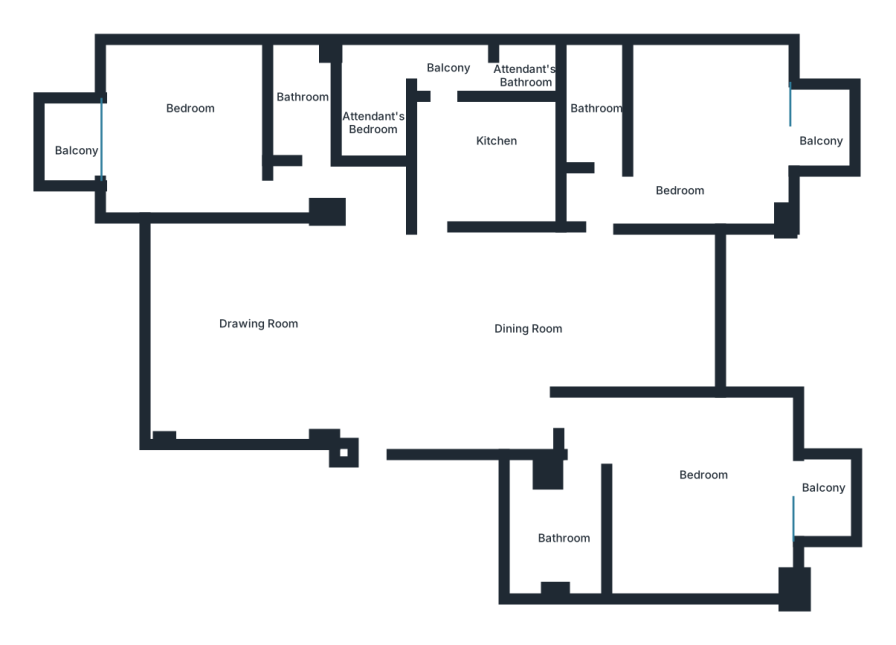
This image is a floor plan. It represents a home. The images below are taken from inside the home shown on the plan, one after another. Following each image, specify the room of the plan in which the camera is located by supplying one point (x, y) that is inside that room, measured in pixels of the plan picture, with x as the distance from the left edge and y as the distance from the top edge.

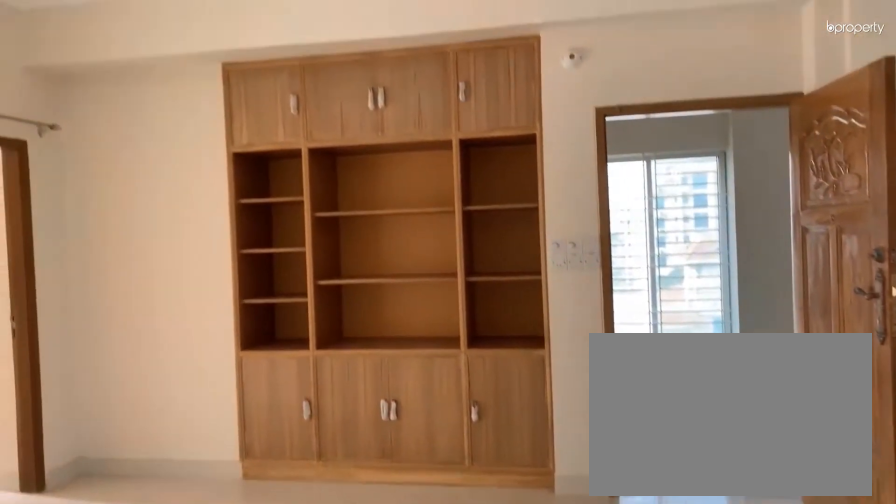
(325, 332)
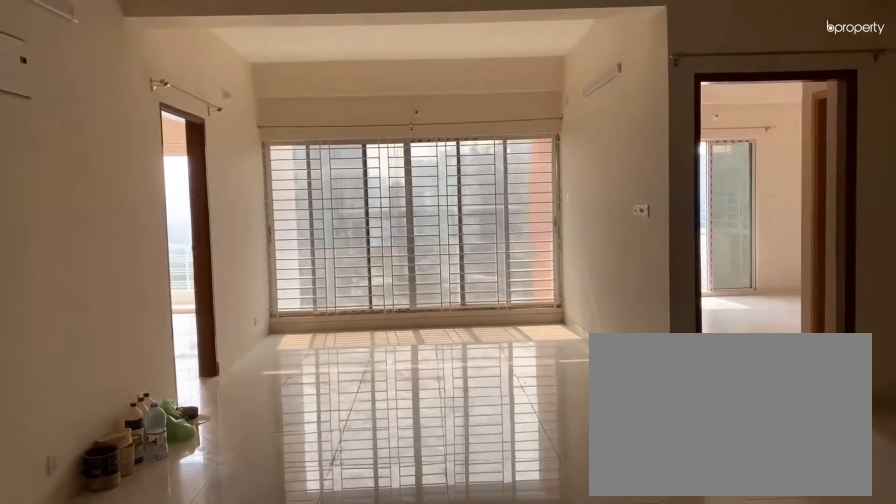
(558, 315)
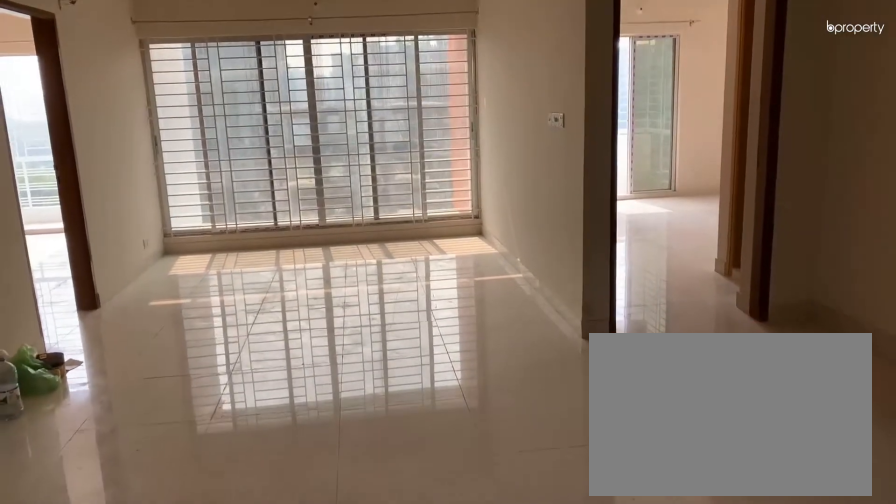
(543, 314)
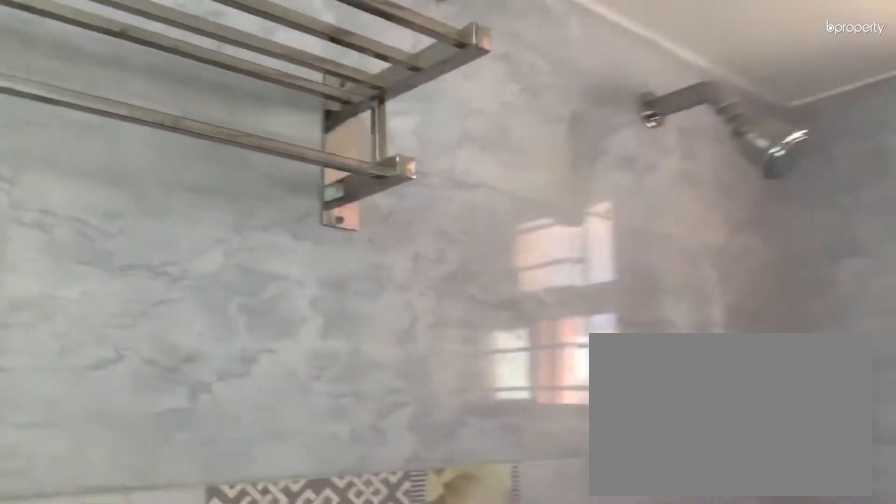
(302, 110)
